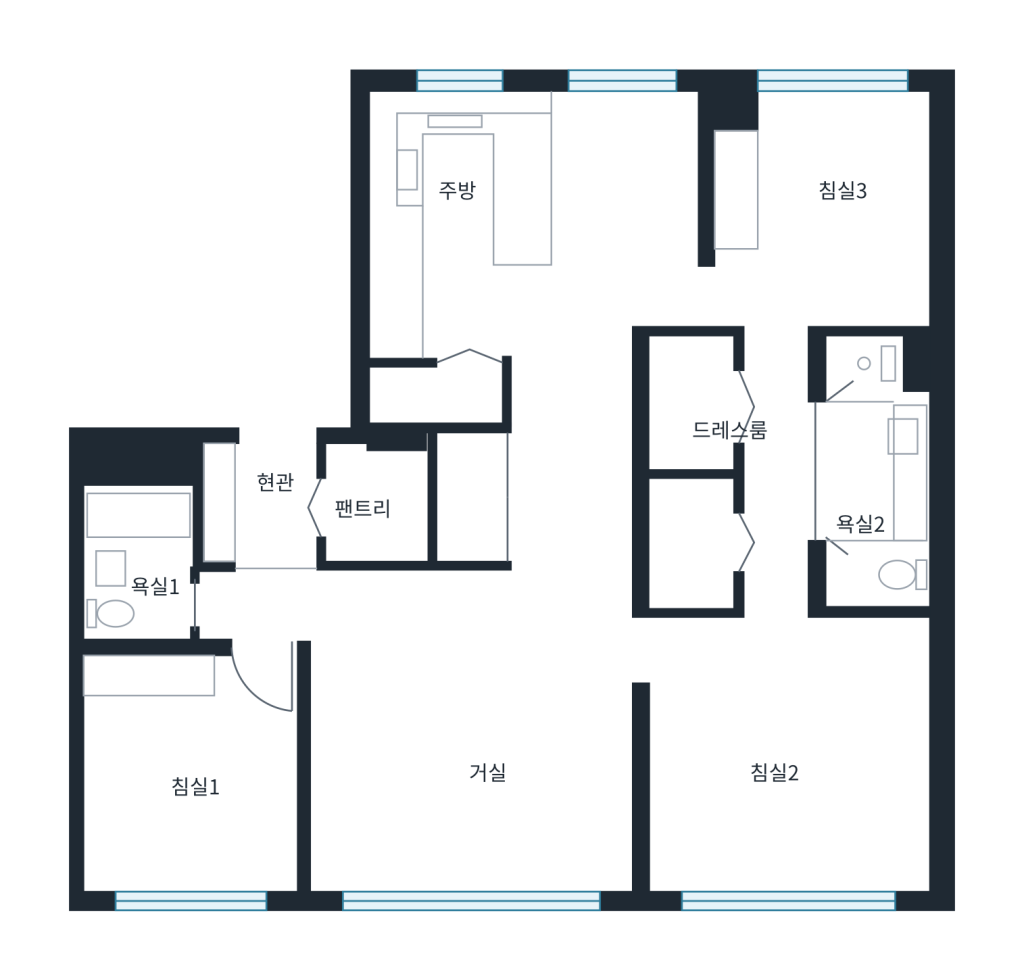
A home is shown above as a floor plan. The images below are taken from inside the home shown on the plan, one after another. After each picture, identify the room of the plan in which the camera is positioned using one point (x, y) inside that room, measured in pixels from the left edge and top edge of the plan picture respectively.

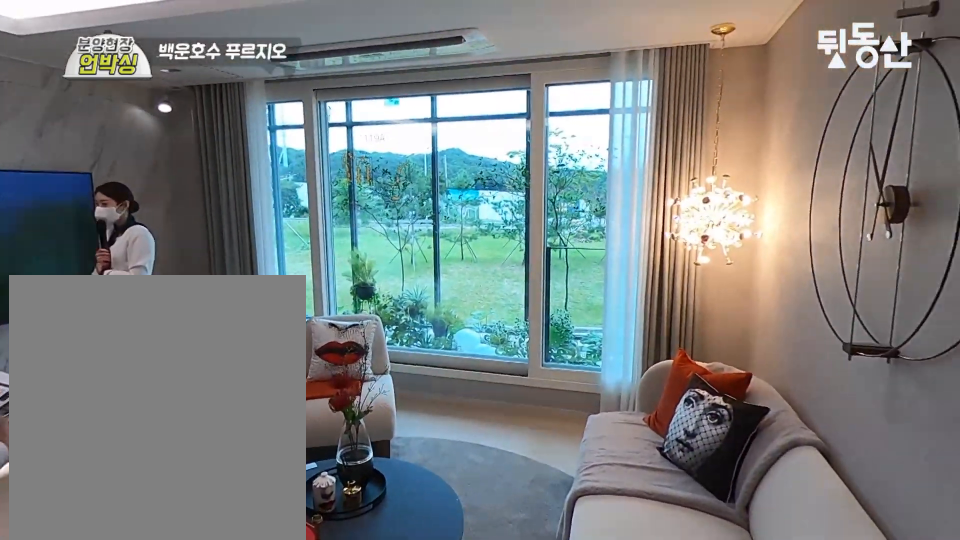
(492, 800)
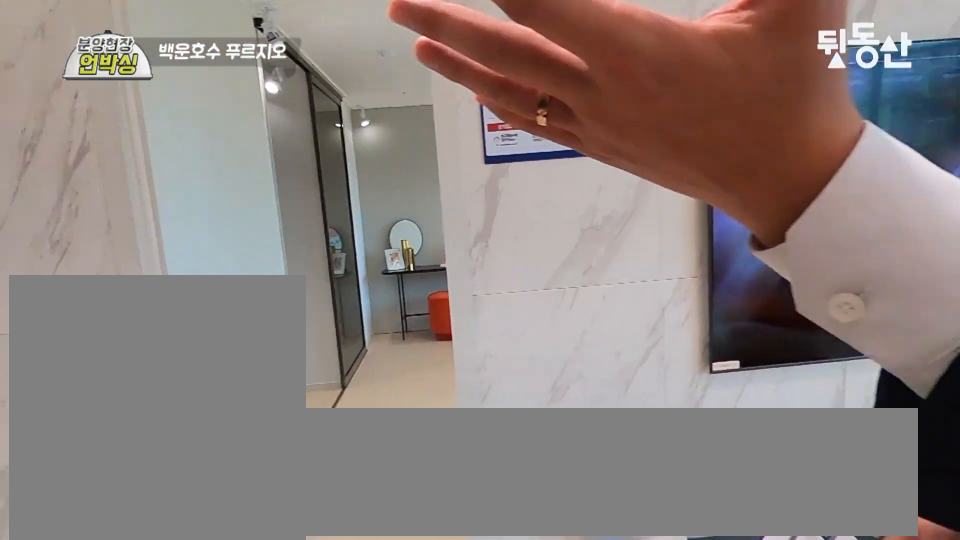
(492, 798)
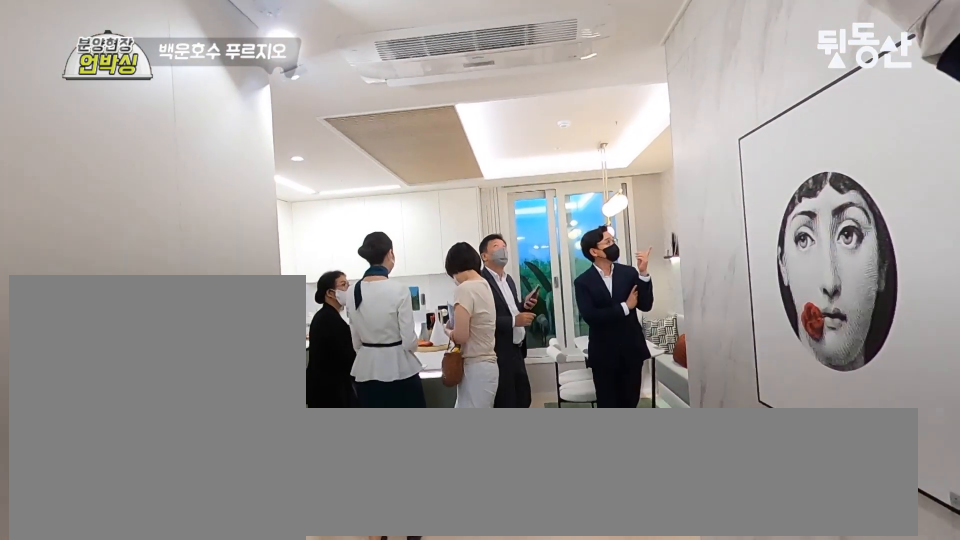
(573, 518)
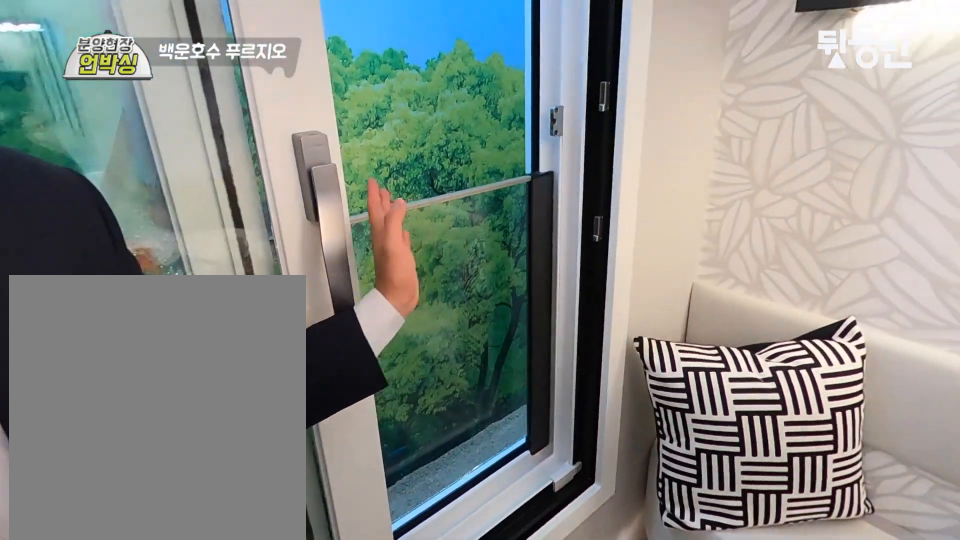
(620, 244)
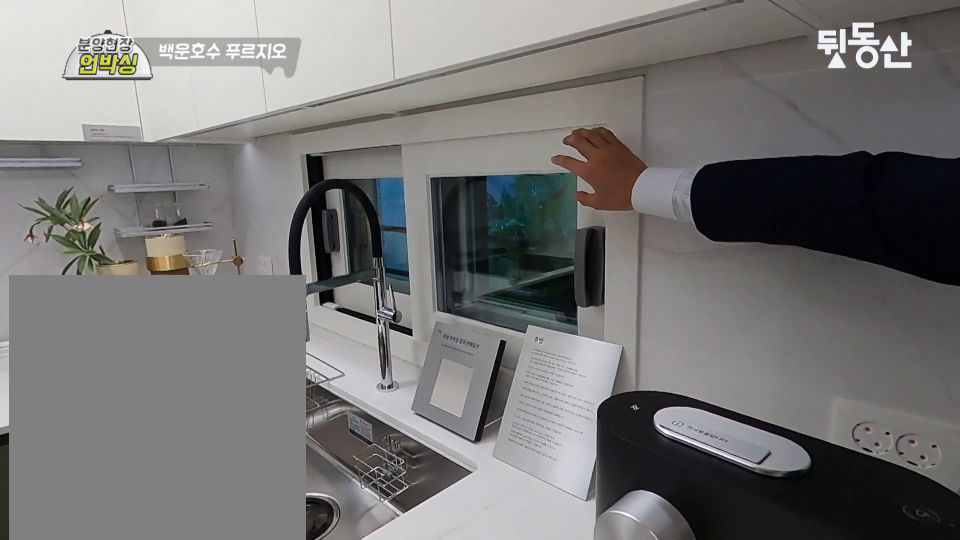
(621, 247)
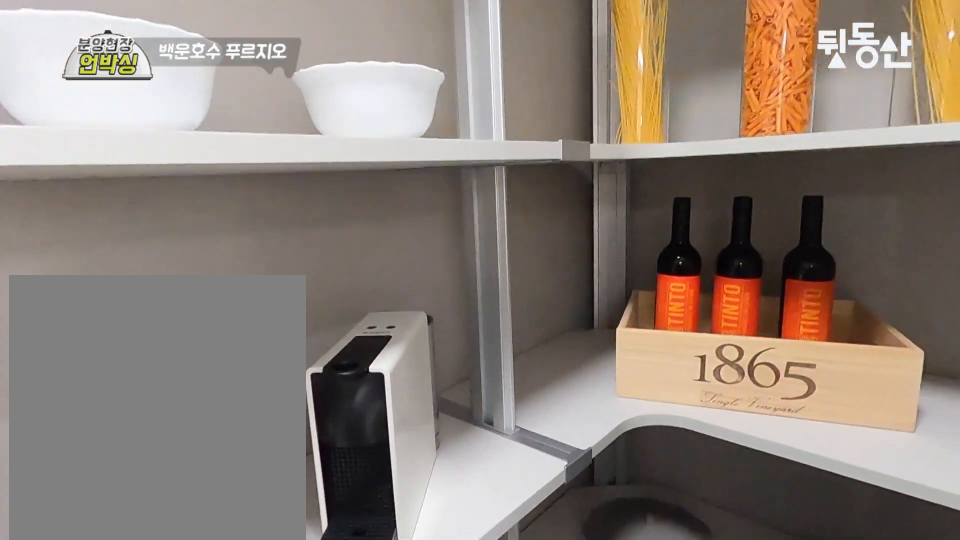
(472, 372)
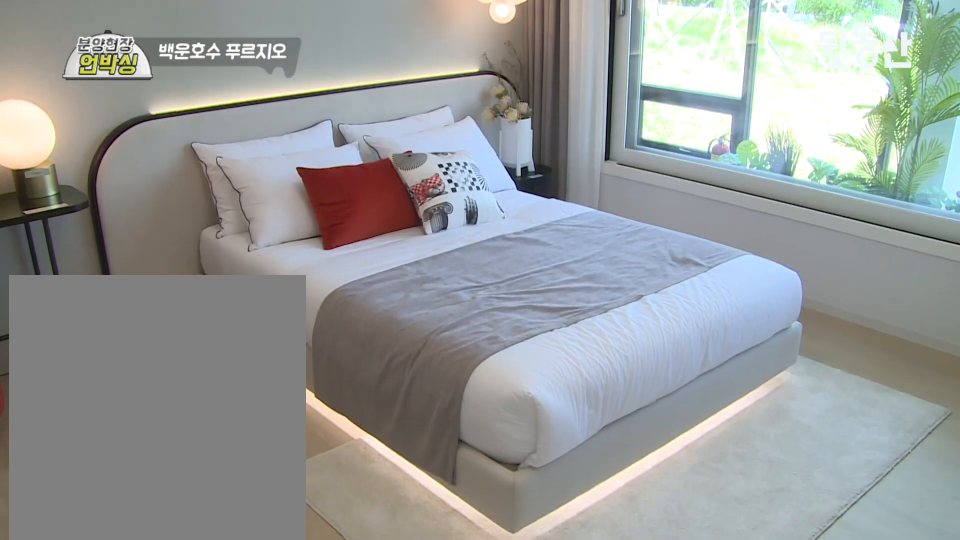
(787, 796)
